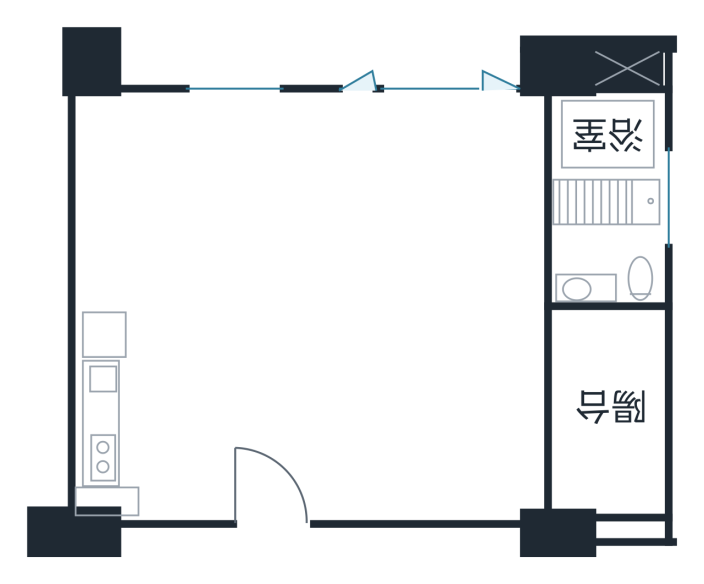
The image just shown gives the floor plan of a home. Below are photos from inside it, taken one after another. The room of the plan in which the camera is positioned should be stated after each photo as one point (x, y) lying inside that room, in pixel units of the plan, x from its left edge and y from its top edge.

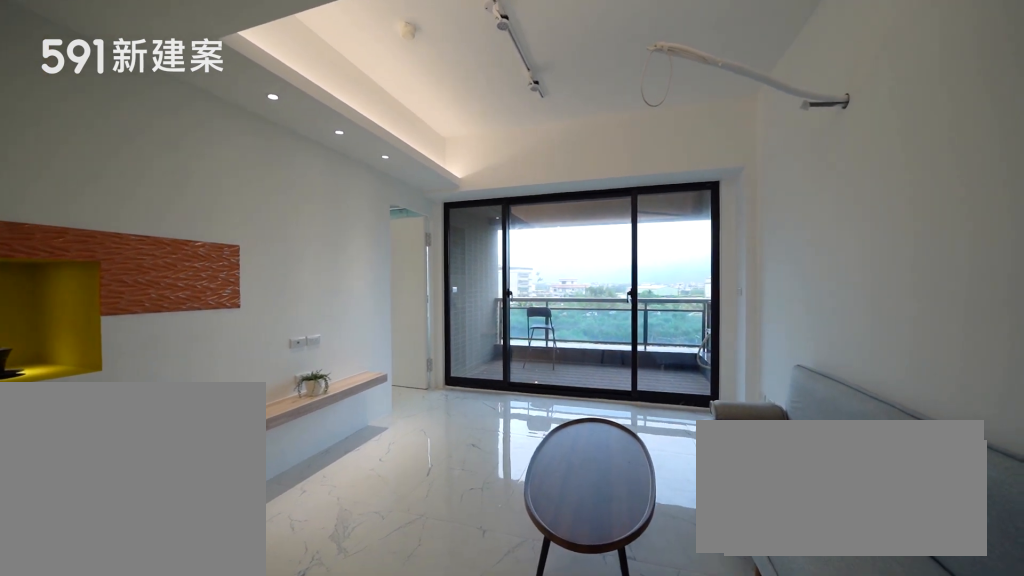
(388, 406)
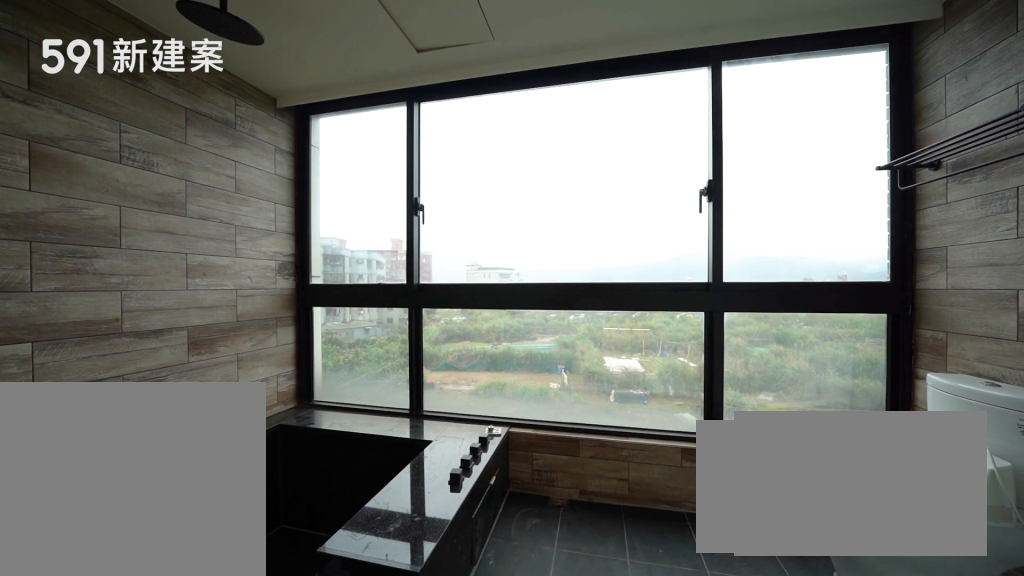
(607, 202)
